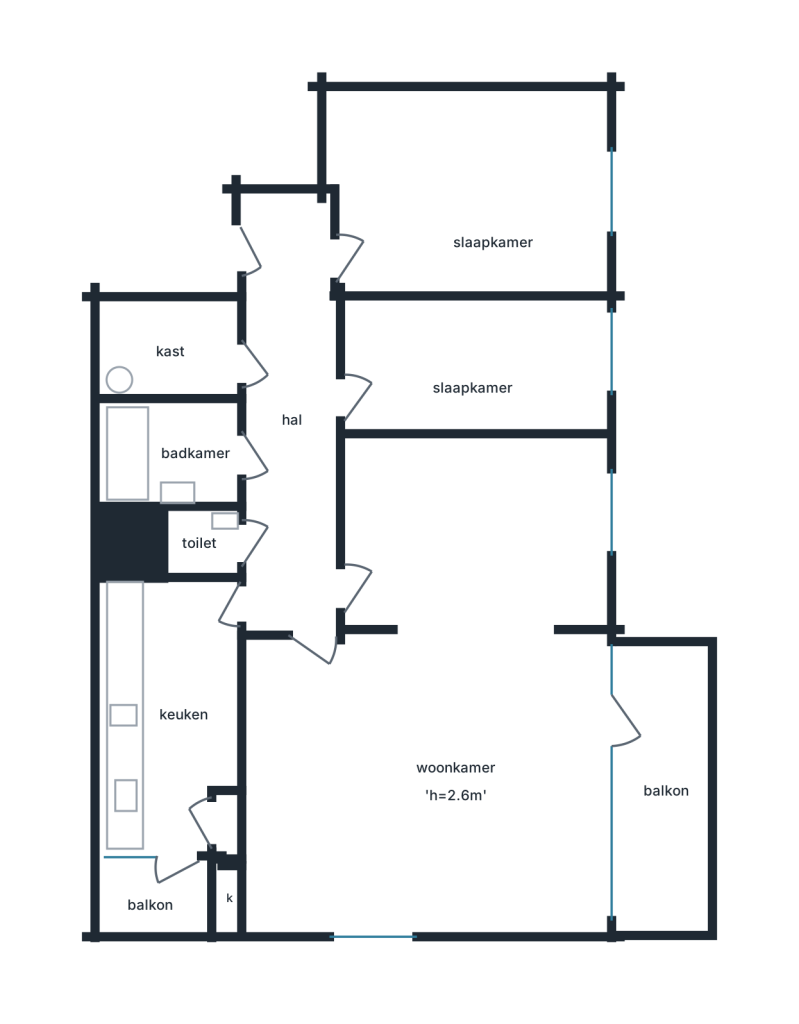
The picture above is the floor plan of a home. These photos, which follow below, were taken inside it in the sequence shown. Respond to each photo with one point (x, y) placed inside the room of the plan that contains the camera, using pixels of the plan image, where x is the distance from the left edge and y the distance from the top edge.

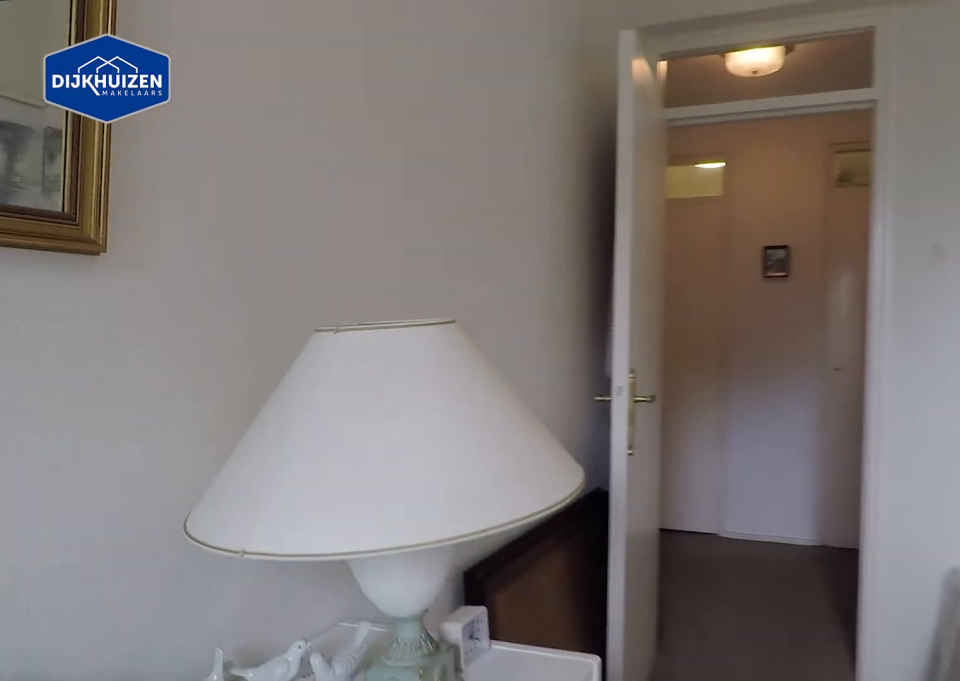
(474, 369)
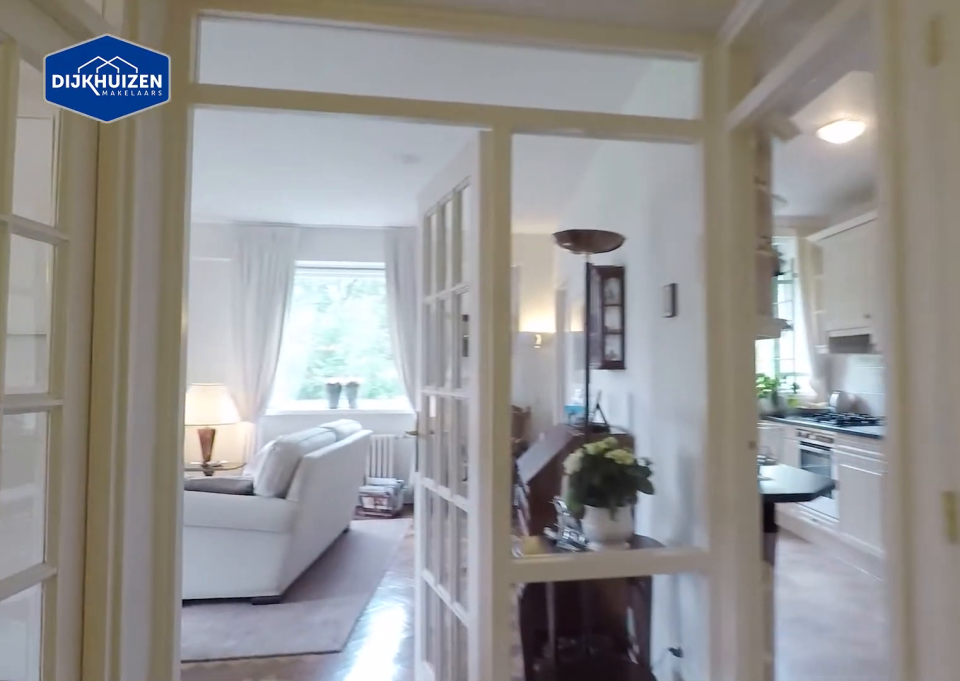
(291, 420)
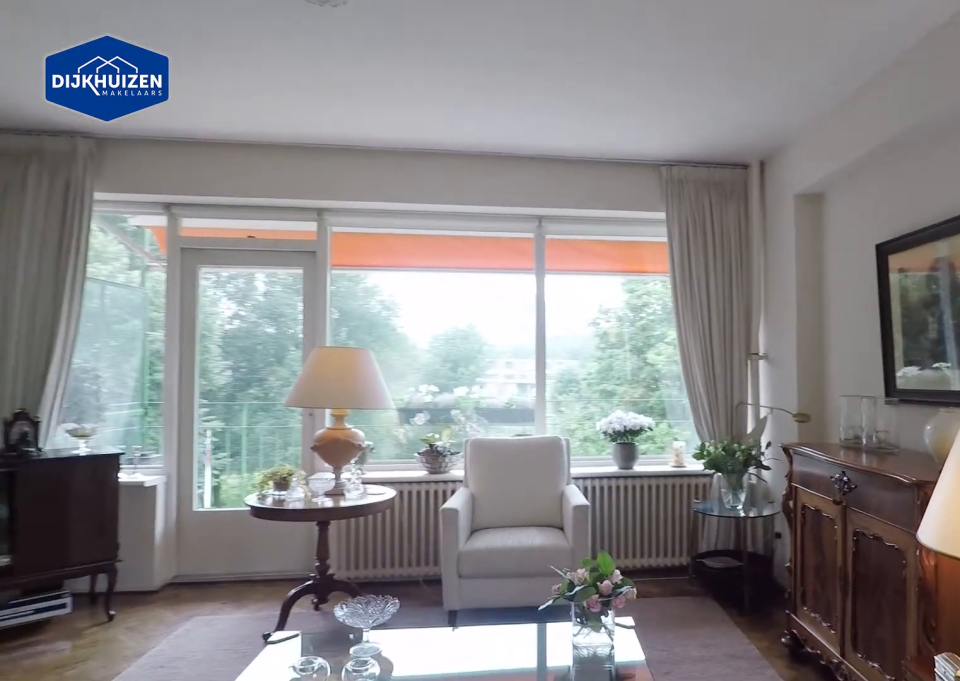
(438, 702)
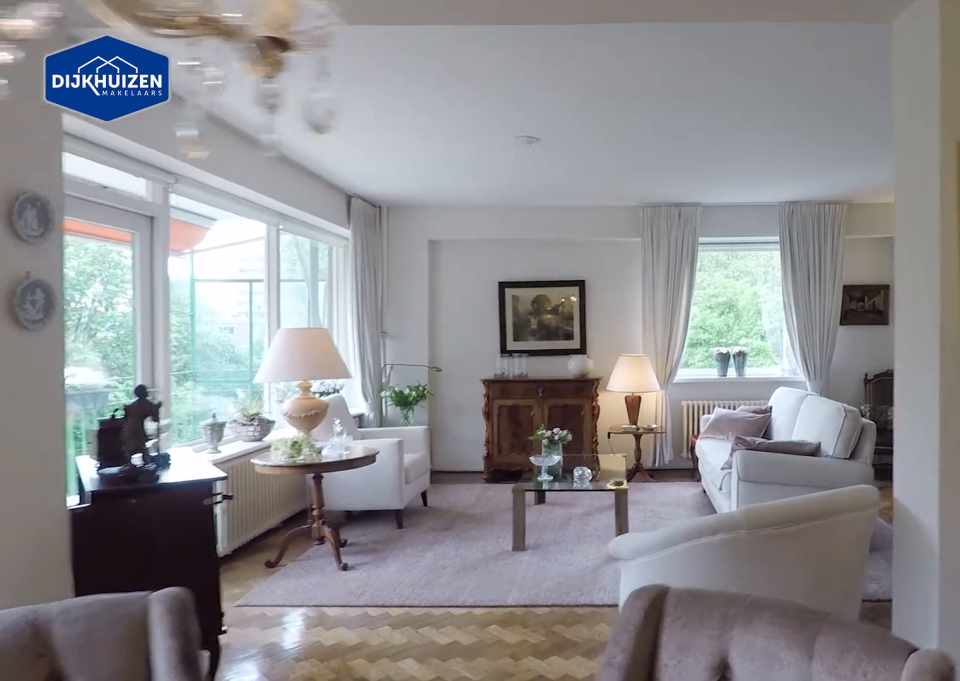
(438, 702)
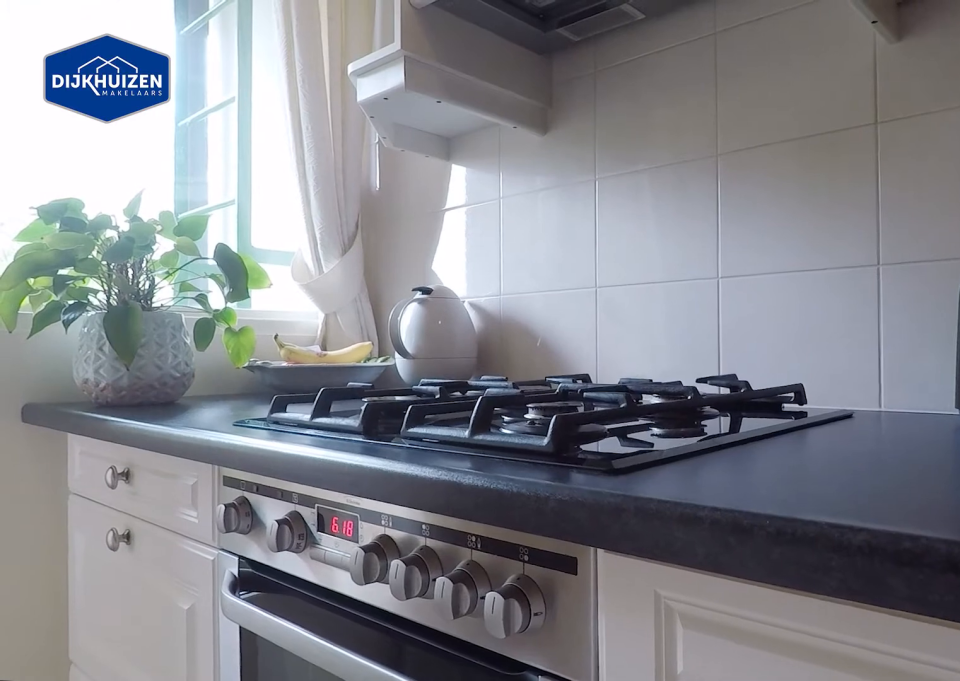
(161, 712)
